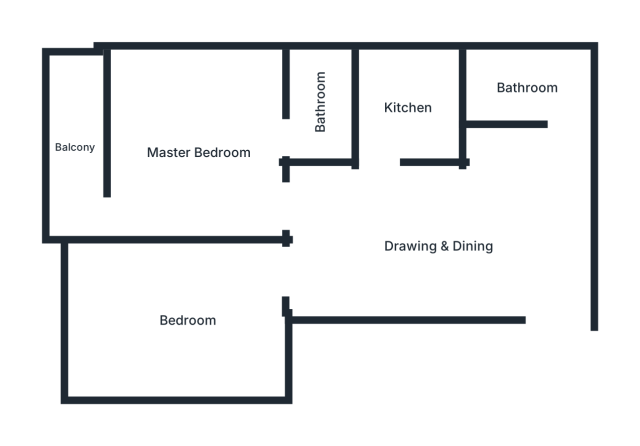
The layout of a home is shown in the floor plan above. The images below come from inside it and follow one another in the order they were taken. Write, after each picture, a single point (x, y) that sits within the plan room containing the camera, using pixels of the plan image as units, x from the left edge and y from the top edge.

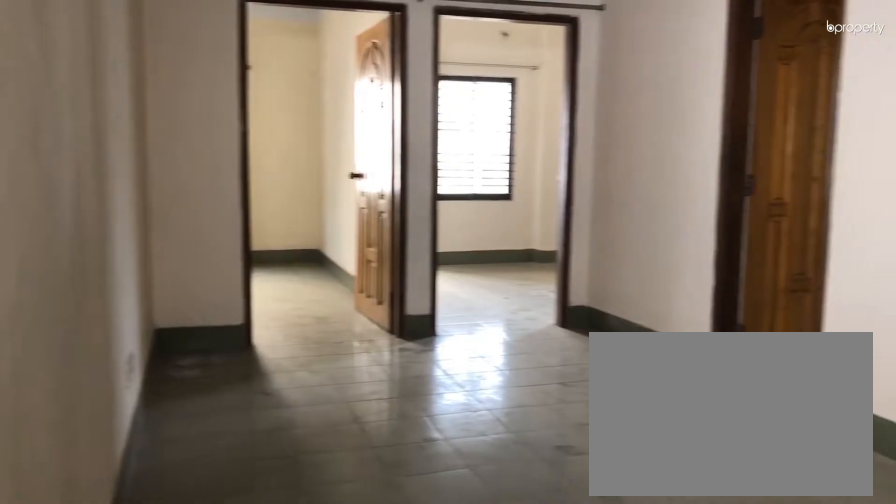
(439, 251)
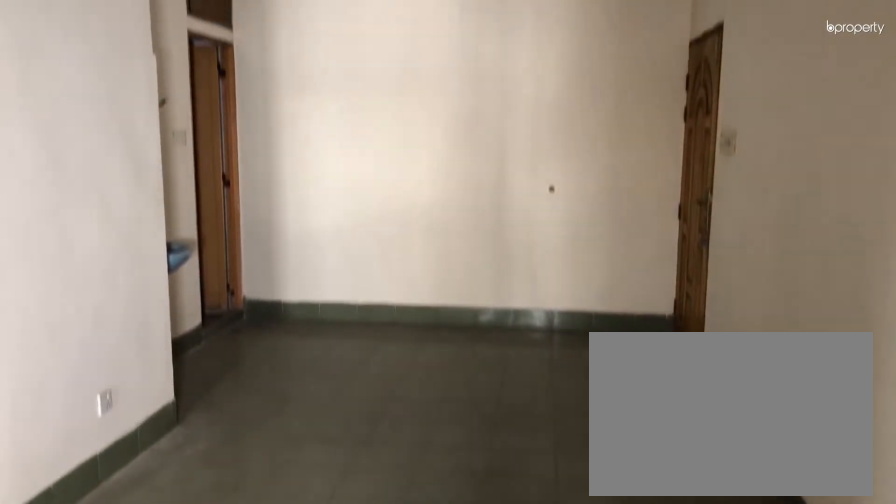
(438, 250)
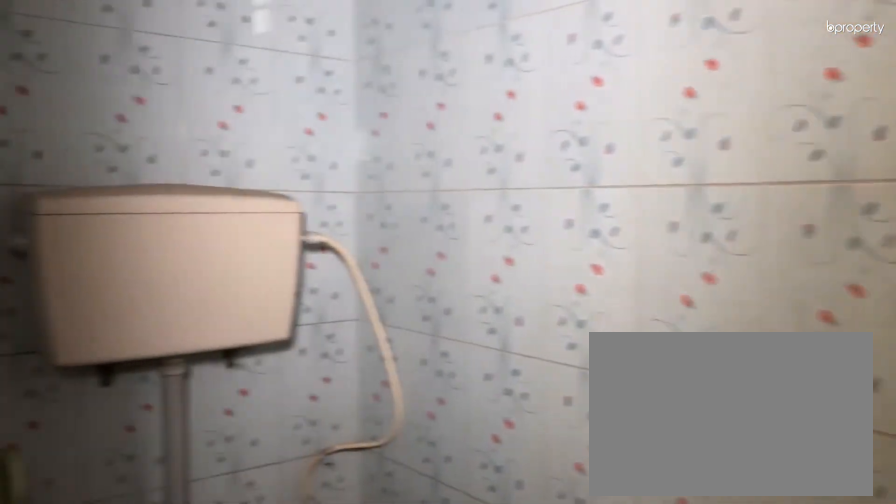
(526, 88)
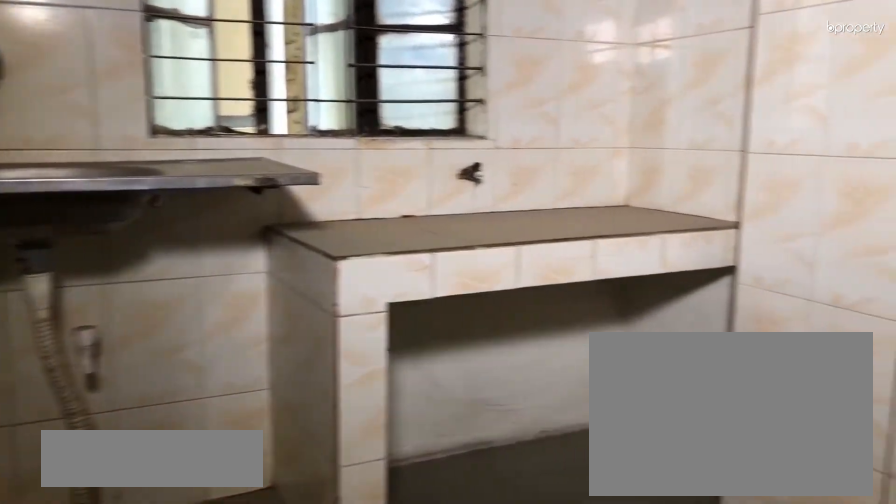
(408, 104)
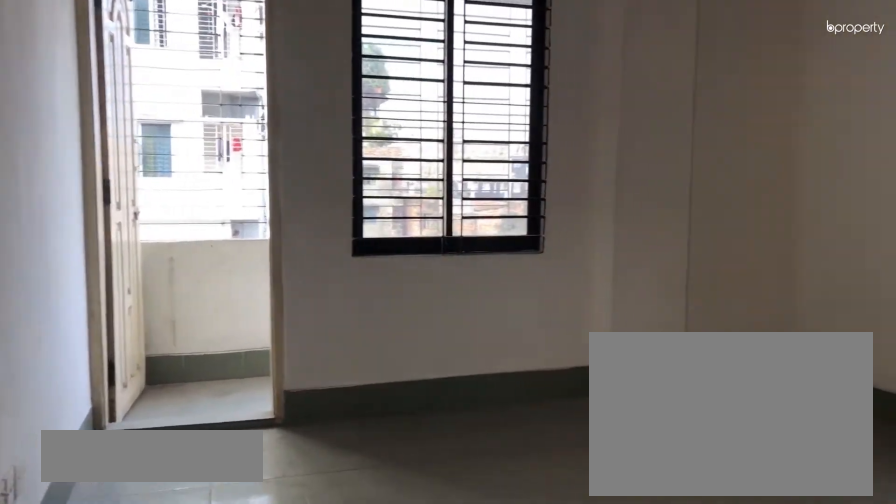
(195, 157)
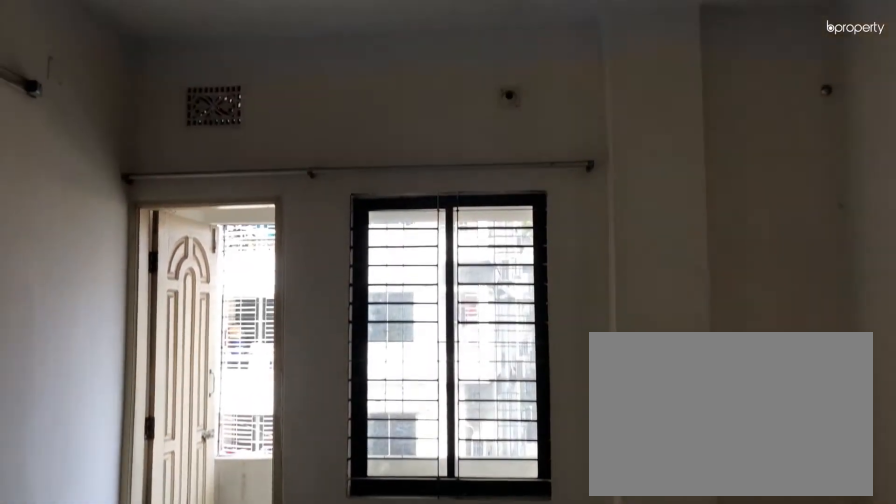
(194, 157)
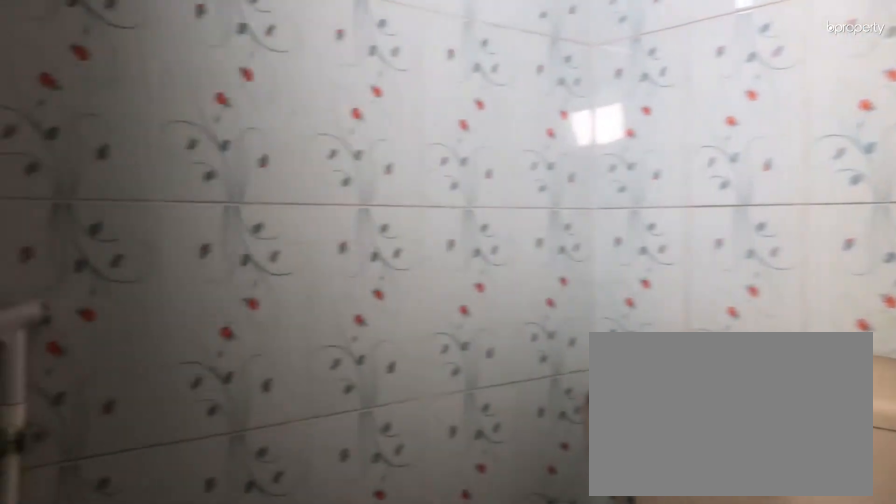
(318, 112)
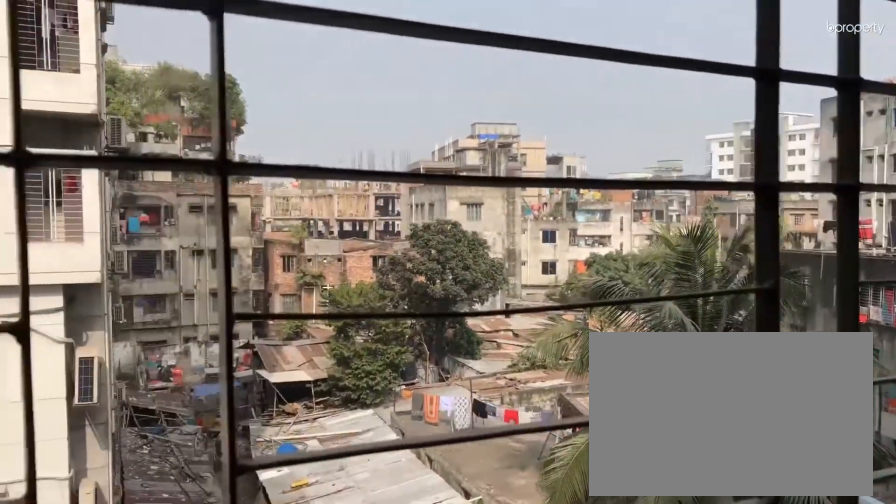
(73, 149)
